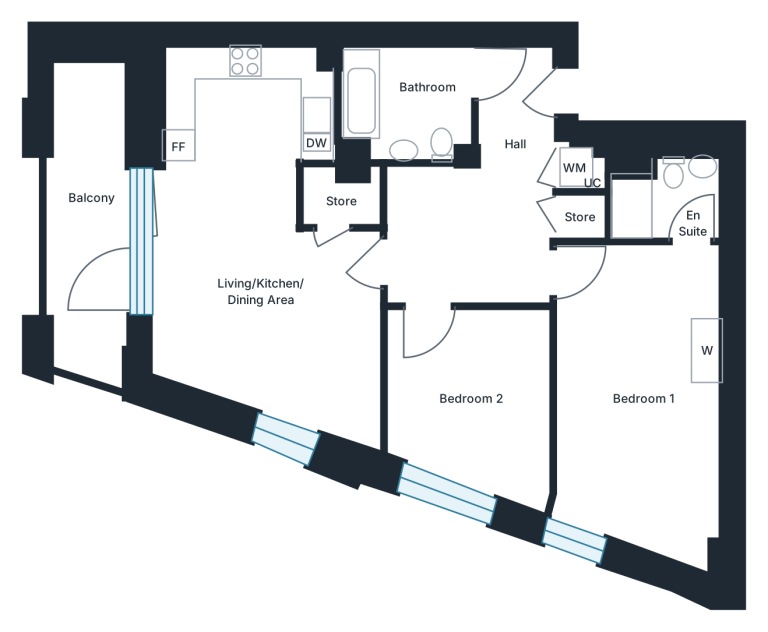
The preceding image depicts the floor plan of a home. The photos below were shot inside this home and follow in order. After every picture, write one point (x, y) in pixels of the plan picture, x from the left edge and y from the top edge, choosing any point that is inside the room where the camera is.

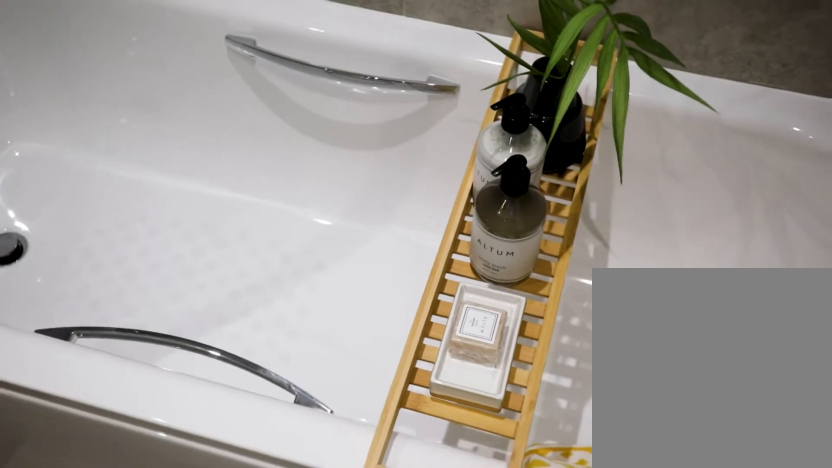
(408, 99)
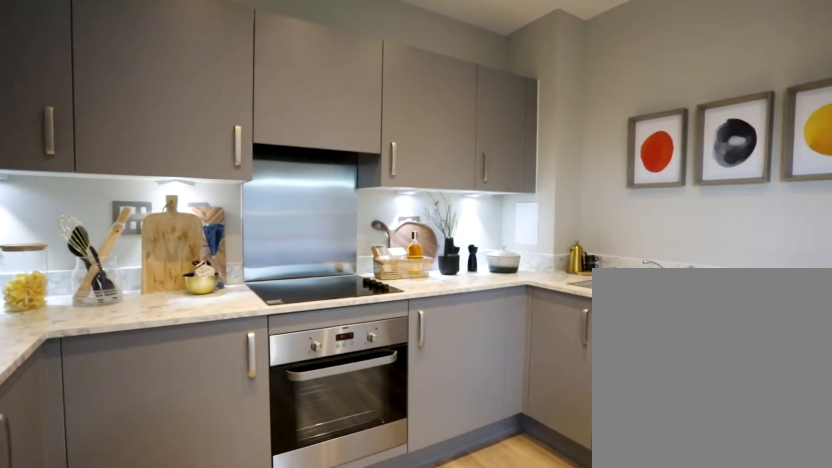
(265, 243)
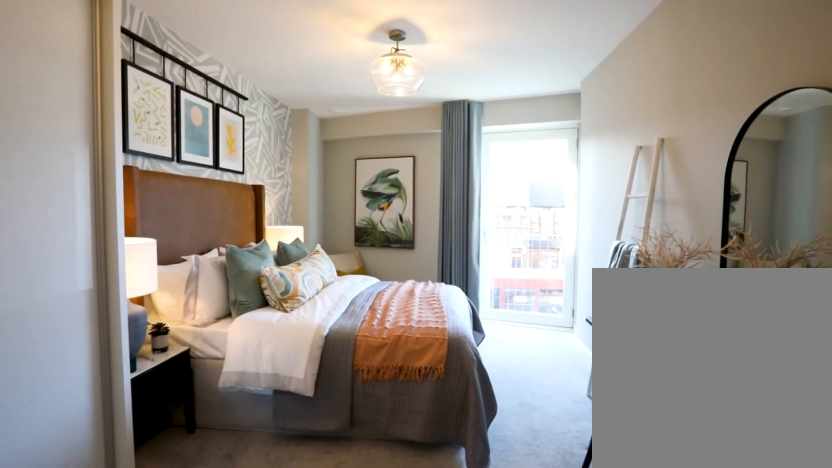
(645, 369)
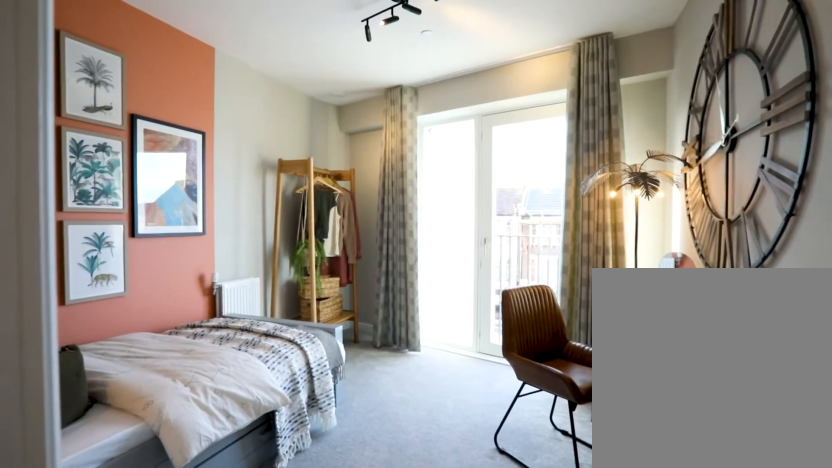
(473, 402)
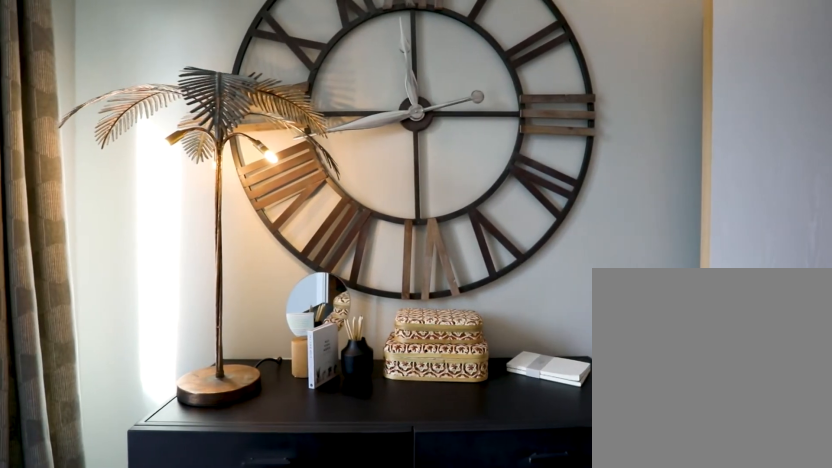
(473, 402)
